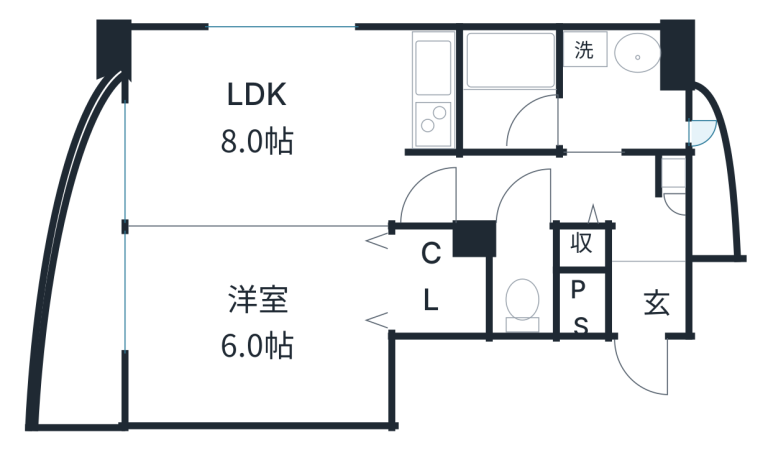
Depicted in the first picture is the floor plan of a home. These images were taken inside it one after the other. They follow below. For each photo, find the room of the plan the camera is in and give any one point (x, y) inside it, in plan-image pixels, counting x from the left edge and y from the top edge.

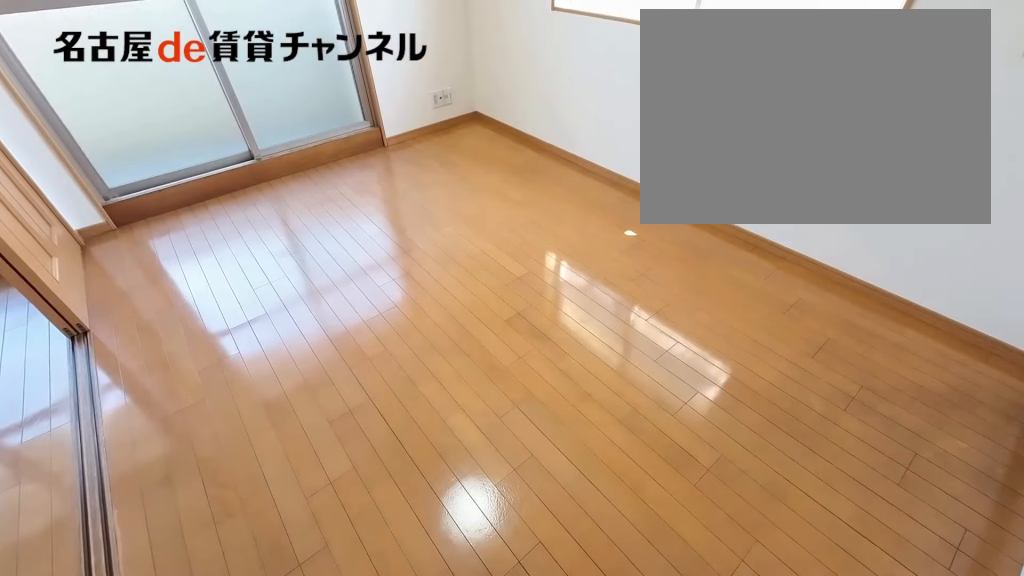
(264, 127)
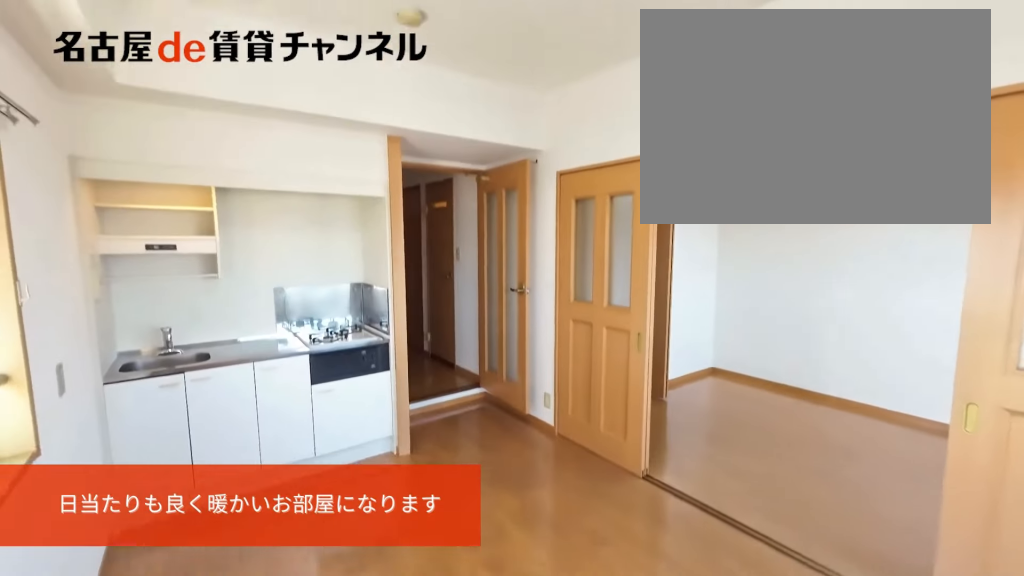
(264, 127)
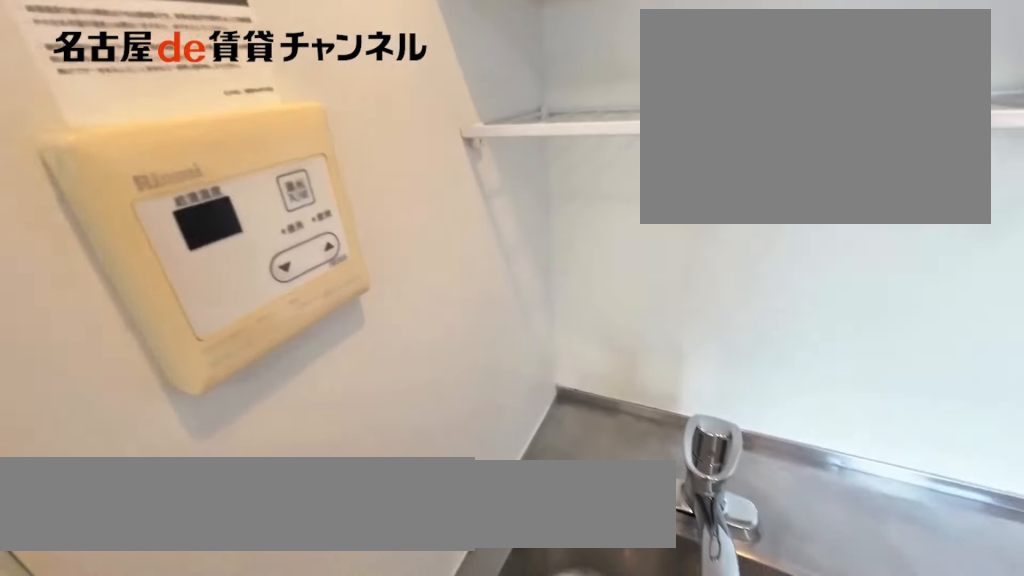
(437, 91)
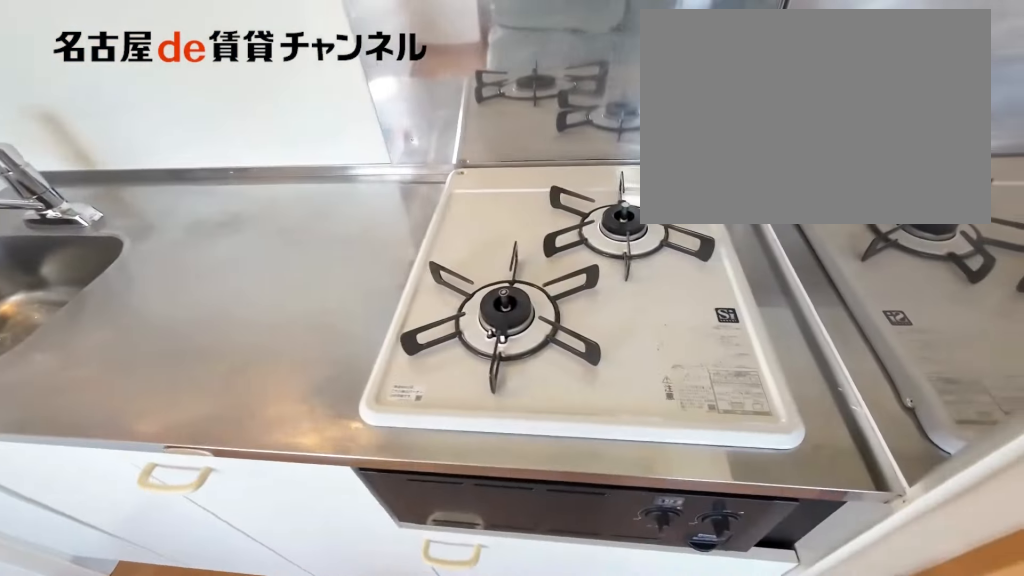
(437, 91)
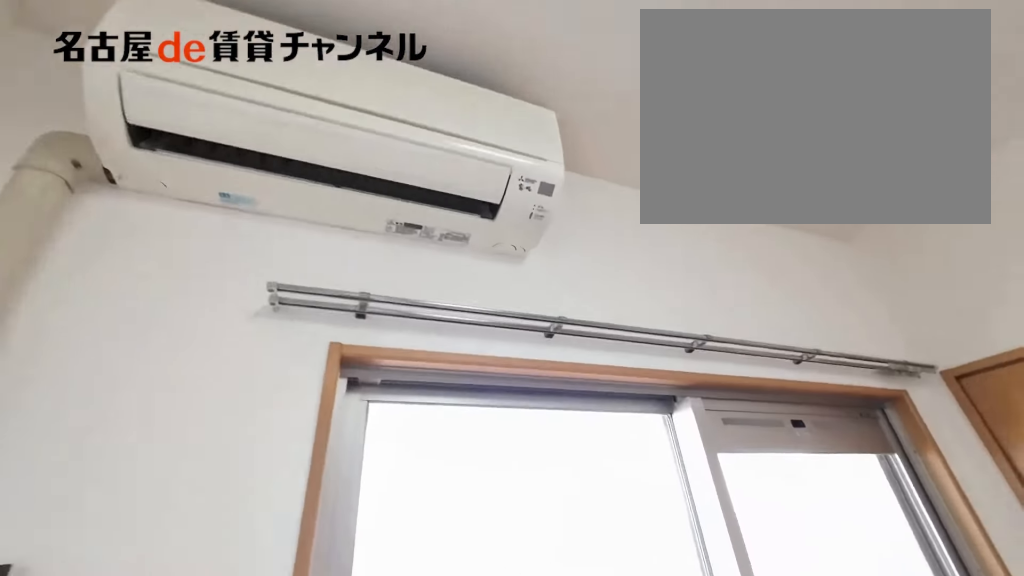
(257, 326)
